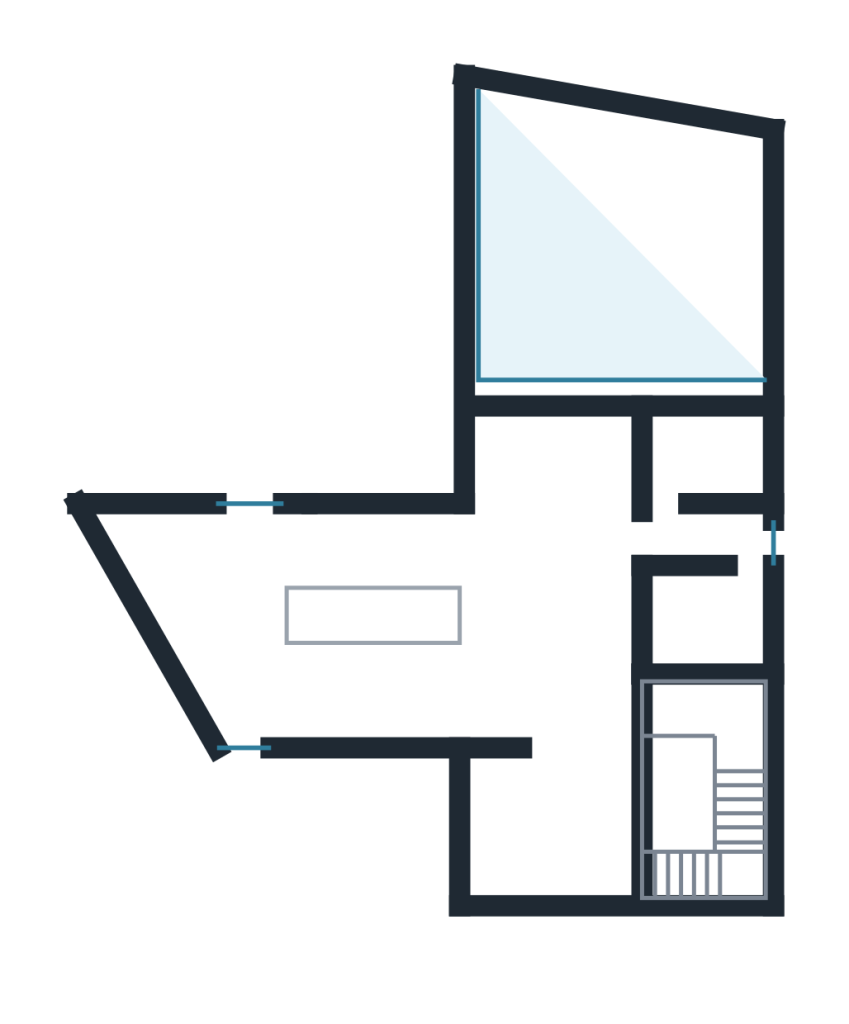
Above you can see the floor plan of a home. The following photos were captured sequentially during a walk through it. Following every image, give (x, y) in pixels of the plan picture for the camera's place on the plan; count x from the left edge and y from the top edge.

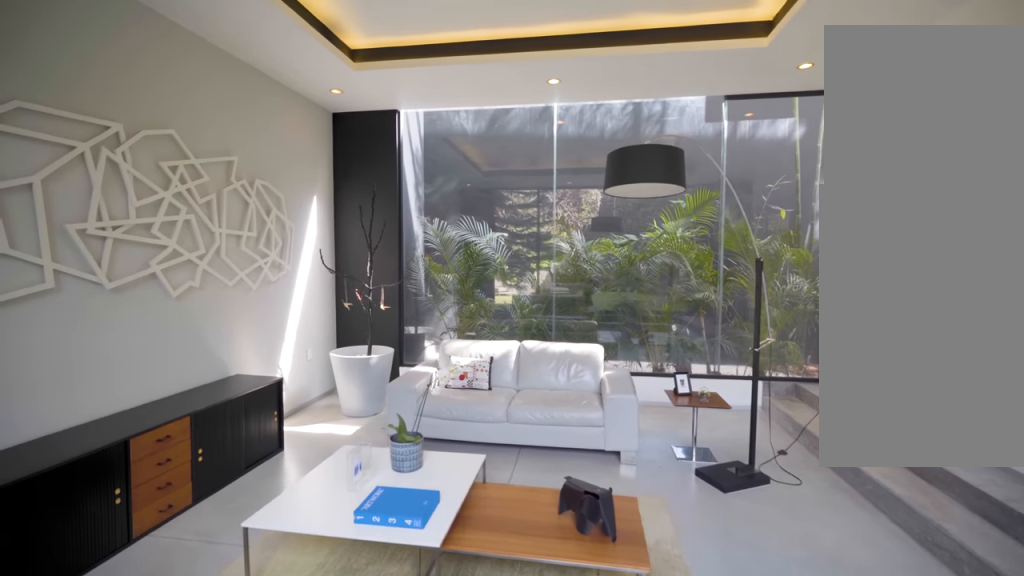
(532, 350)
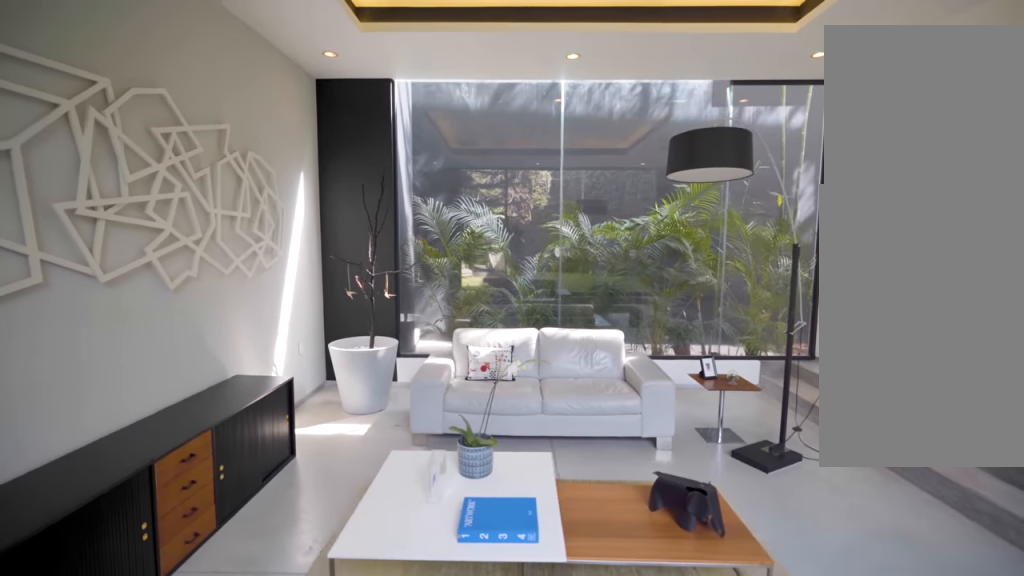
(527, 317)
